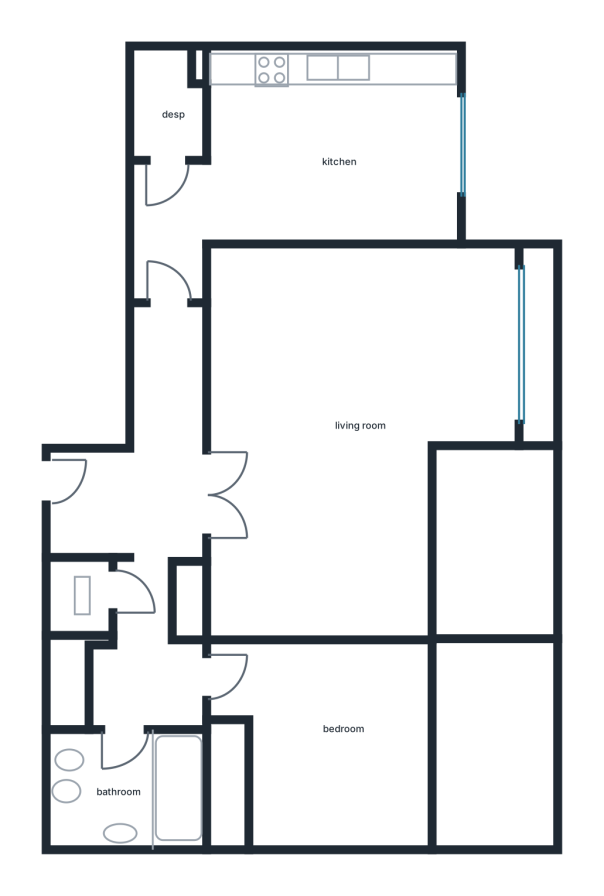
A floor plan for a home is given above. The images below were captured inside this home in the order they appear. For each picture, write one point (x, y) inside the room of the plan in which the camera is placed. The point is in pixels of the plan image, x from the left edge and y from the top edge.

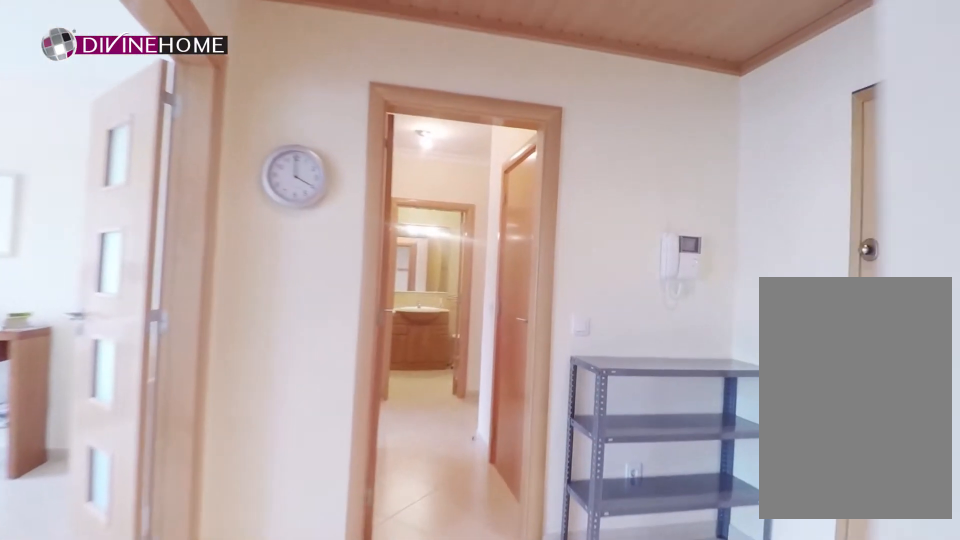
(145, 527)
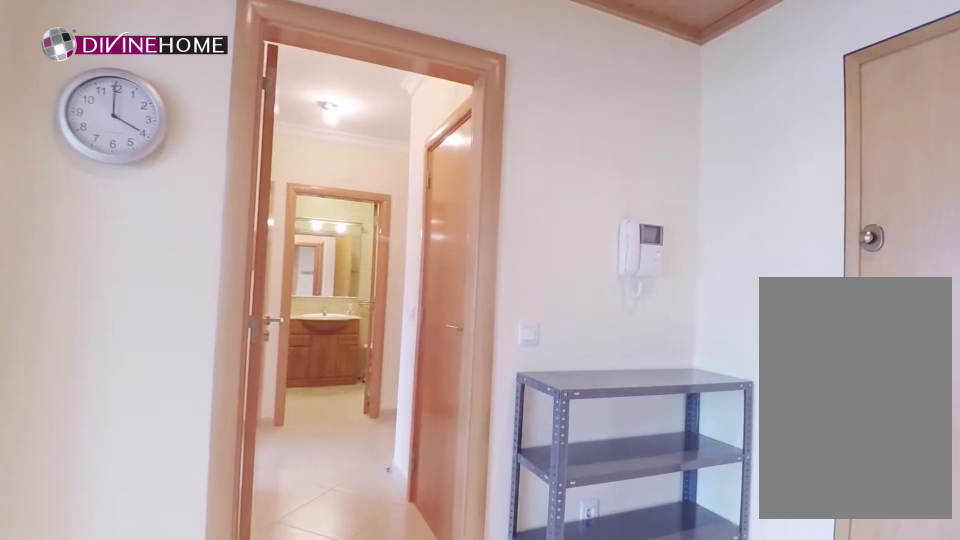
(145, 527)
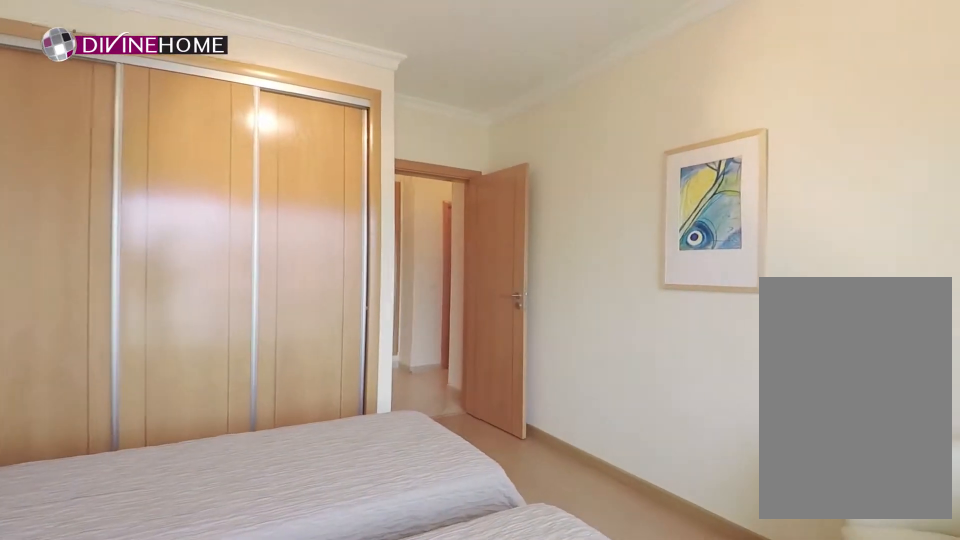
(330, 736)
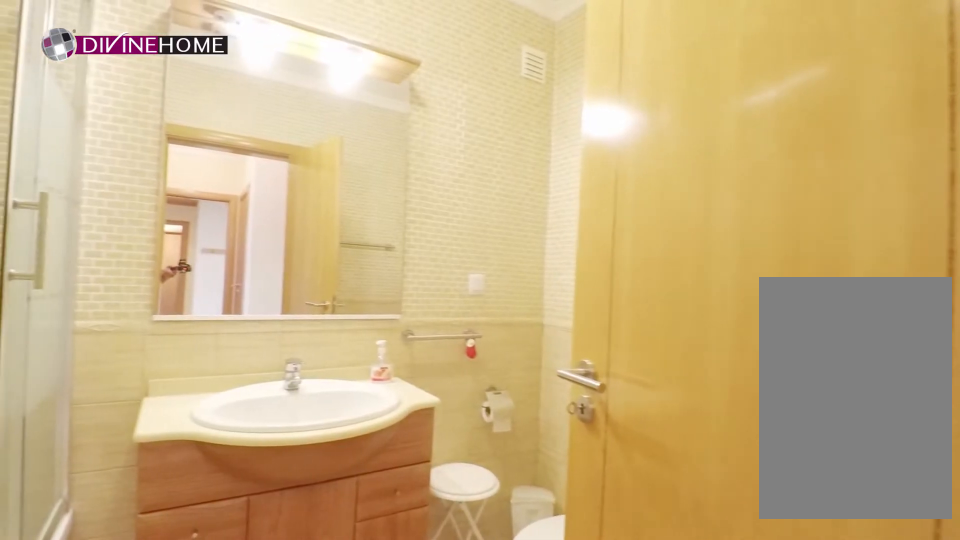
(129, 788)
